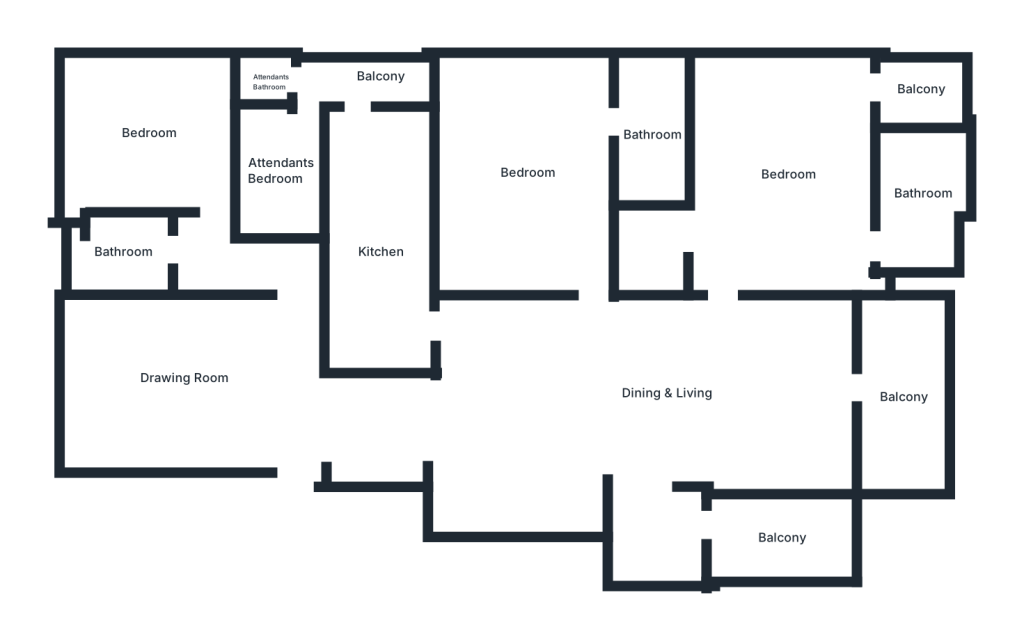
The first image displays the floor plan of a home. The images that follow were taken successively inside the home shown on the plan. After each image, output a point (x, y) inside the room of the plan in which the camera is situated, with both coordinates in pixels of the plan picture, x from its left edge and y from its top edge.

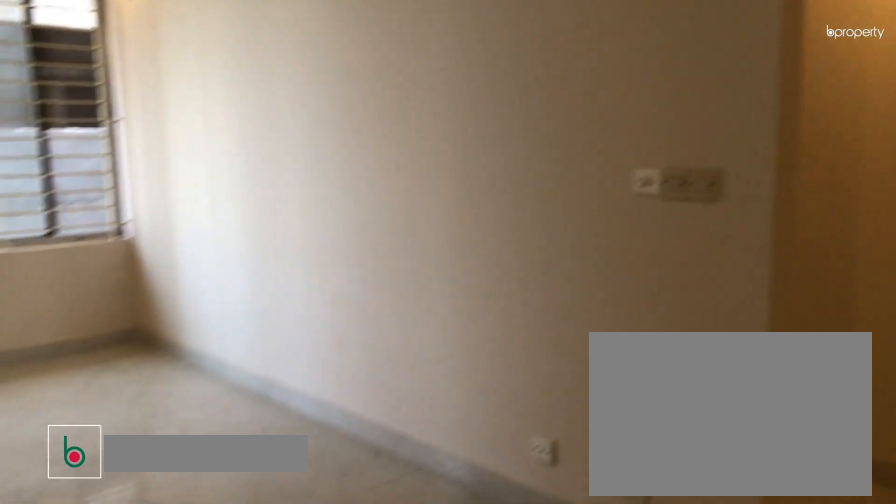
(186, 378)
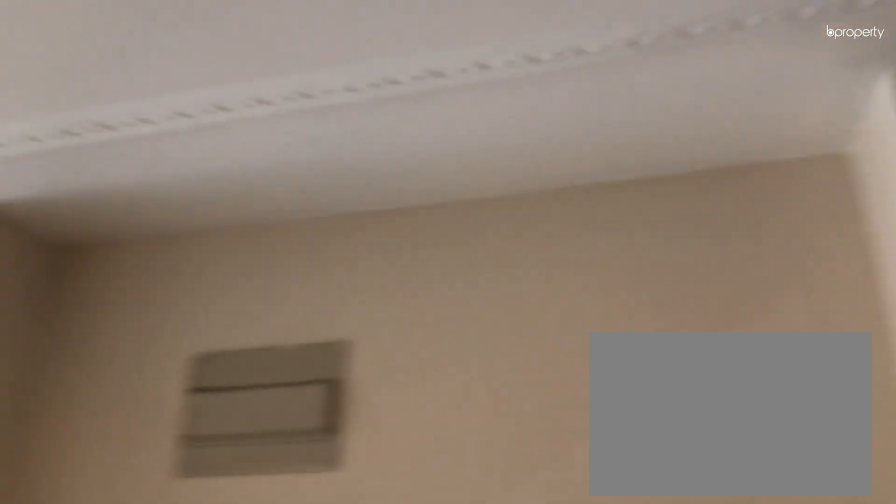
(186, 378)
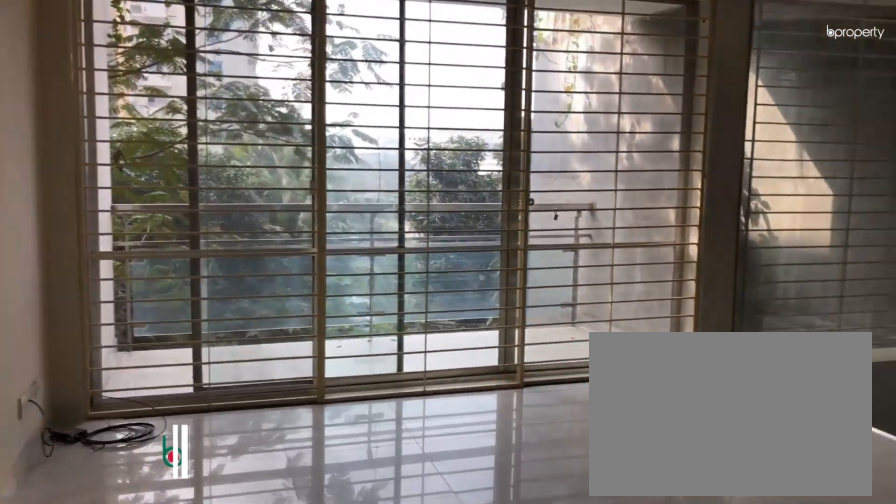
(672, 393)
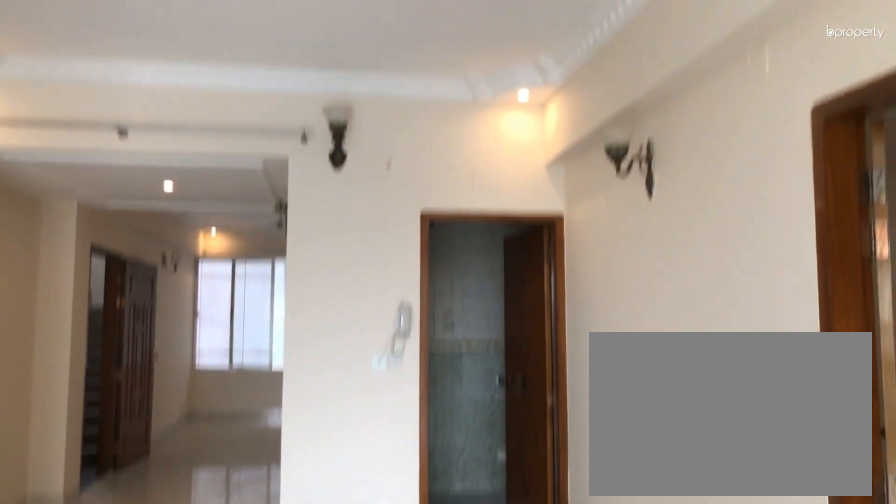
(672, 393)
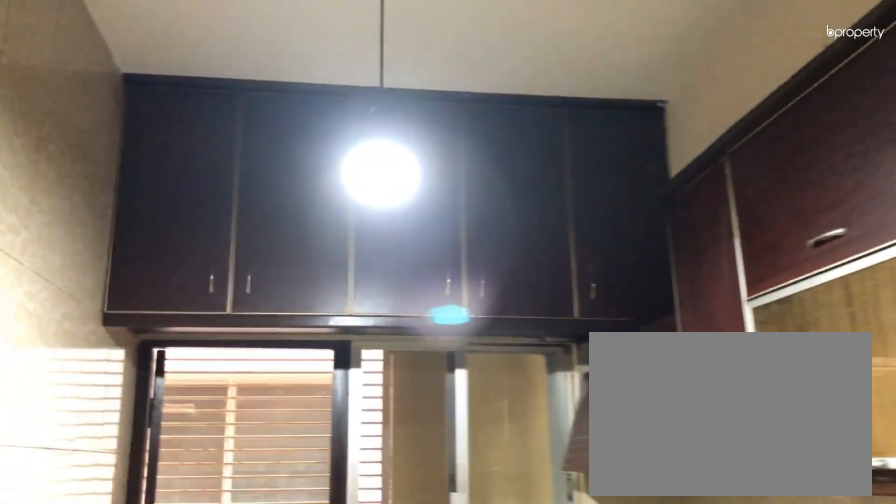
(381, 251)
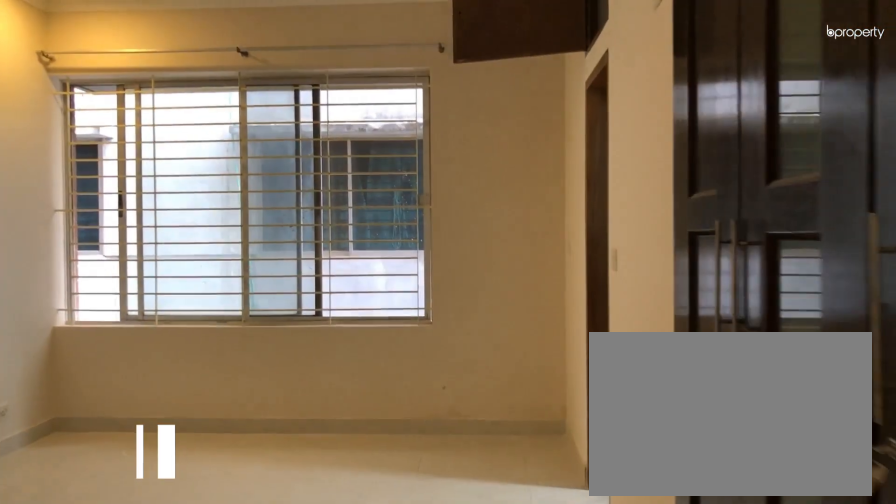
(572, 250)
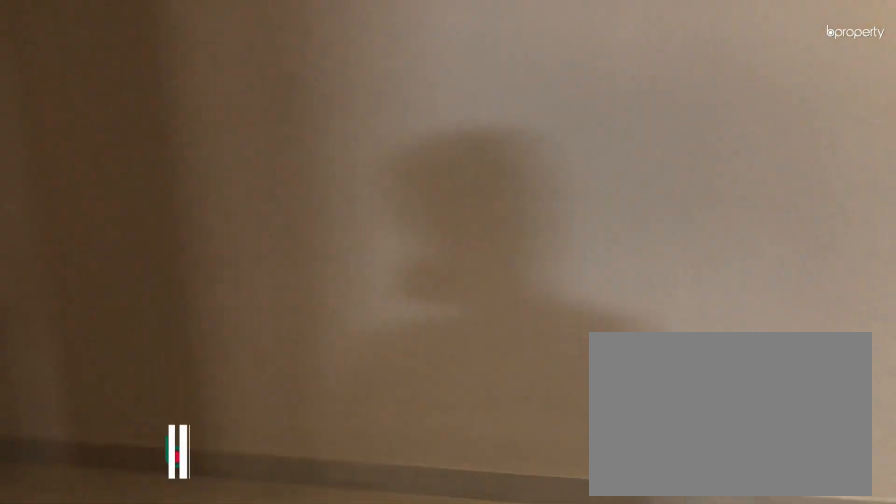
(528, 174)
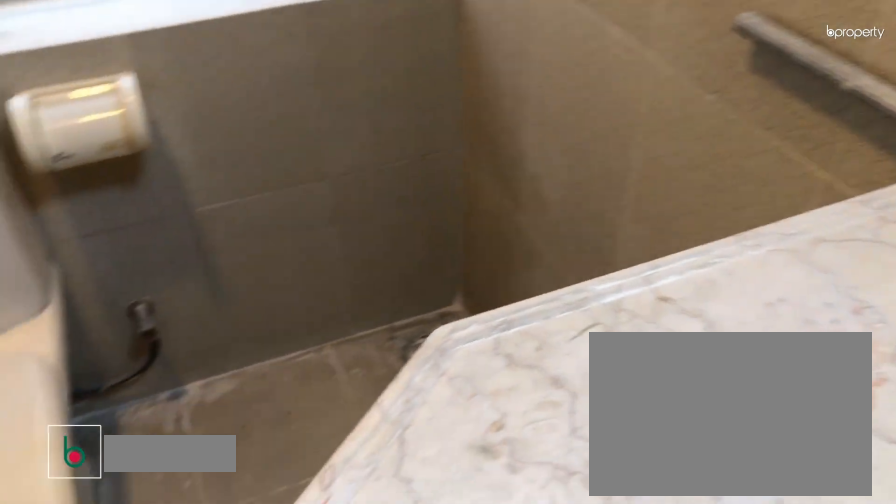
(651, 135)
